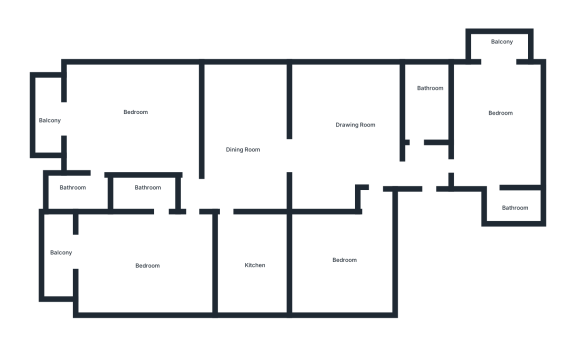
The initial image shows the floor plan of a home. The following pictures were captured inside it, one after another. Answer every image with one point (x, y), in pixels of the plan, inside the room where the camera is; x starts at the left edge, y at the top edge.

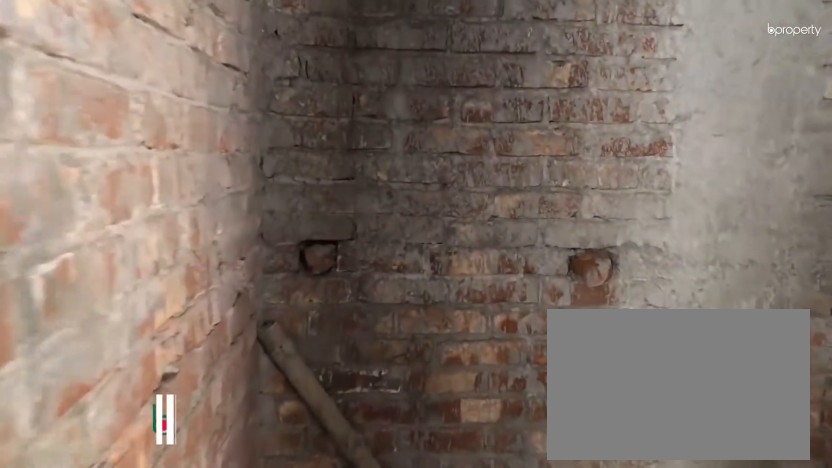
(88, 196)
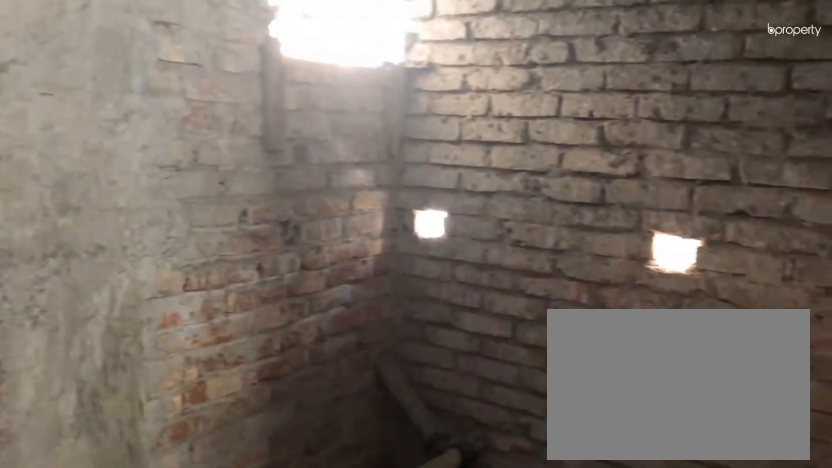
(88, 196)
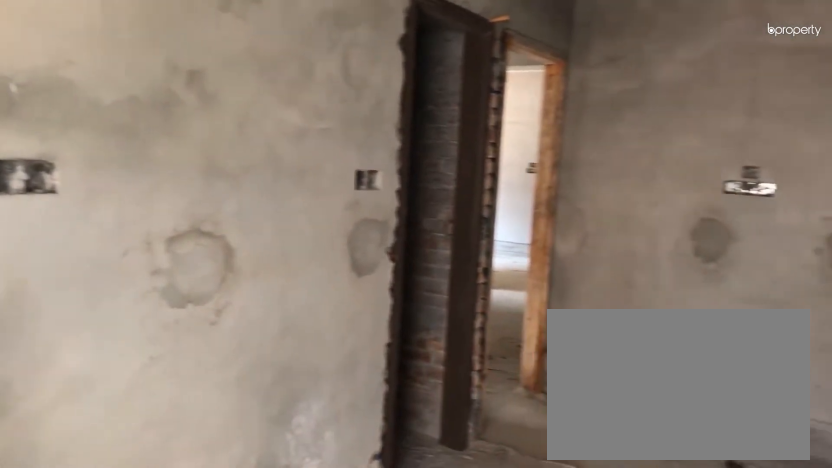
(132, 268)
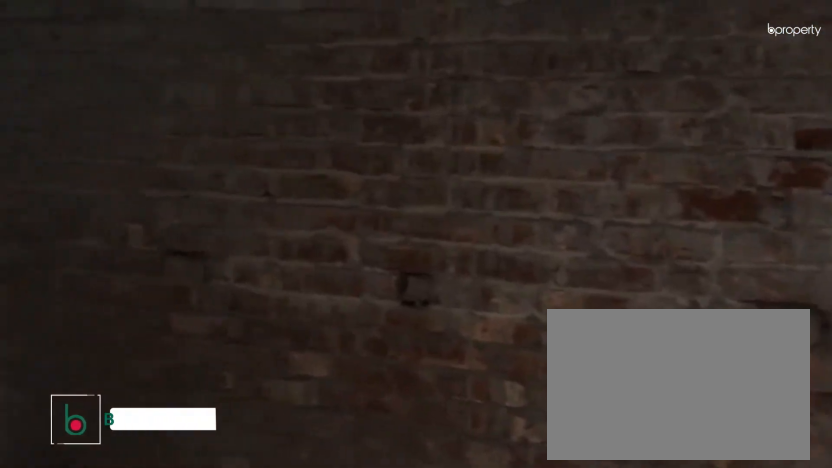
(148, 194)
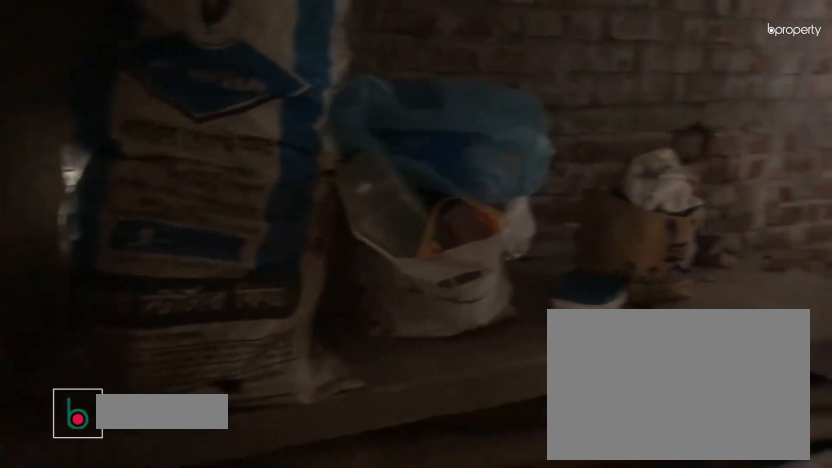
(252, 261)
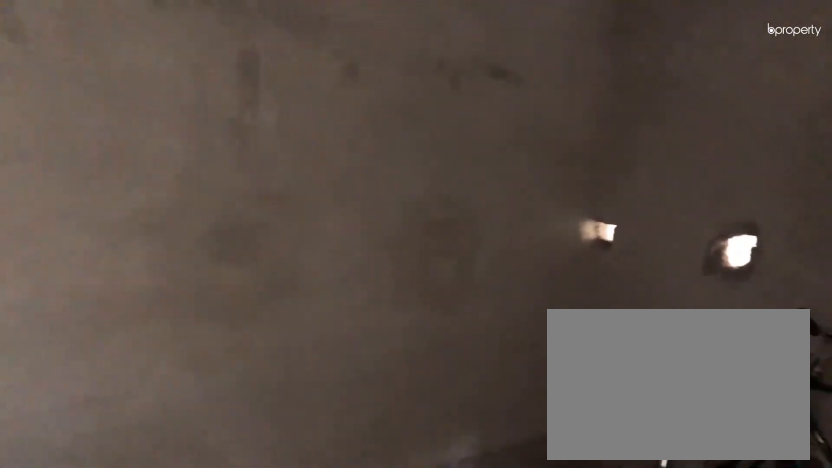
(353, 254)
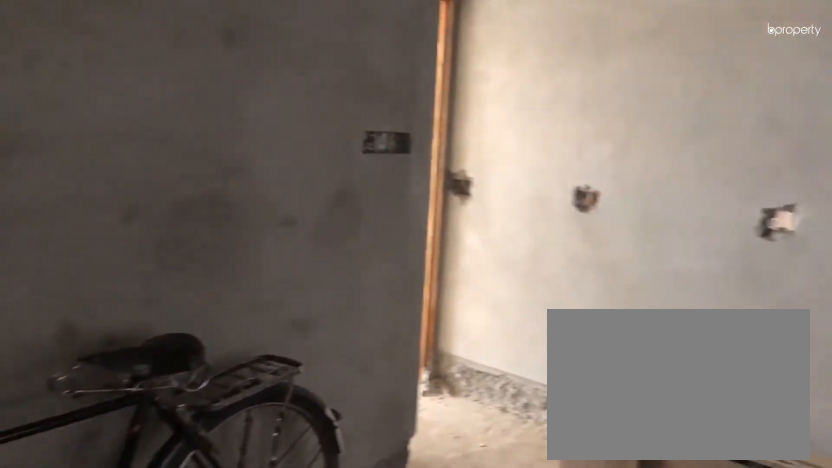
(353, 254)
